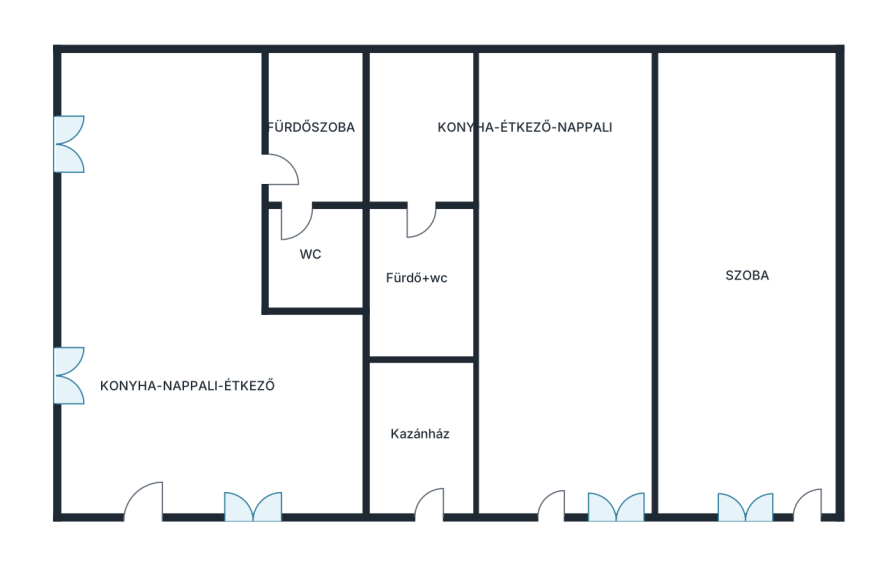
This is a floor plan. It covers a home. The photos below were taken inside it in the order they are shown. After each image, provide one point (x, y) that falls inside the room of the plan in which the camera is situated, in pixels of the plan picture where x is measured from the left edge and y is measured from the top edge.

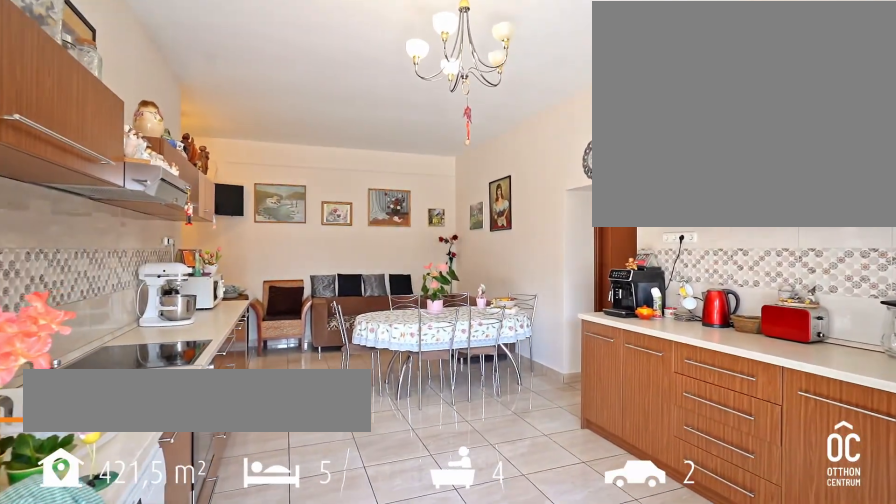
(558, 295)
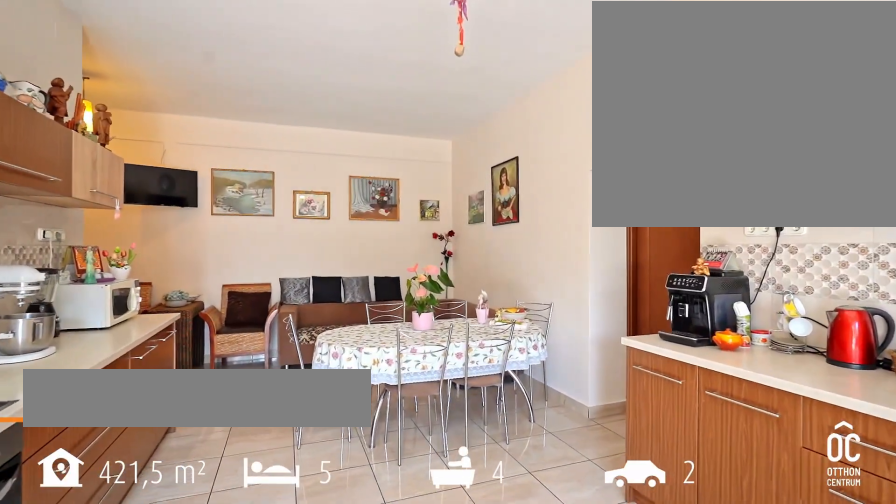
(558, 295)
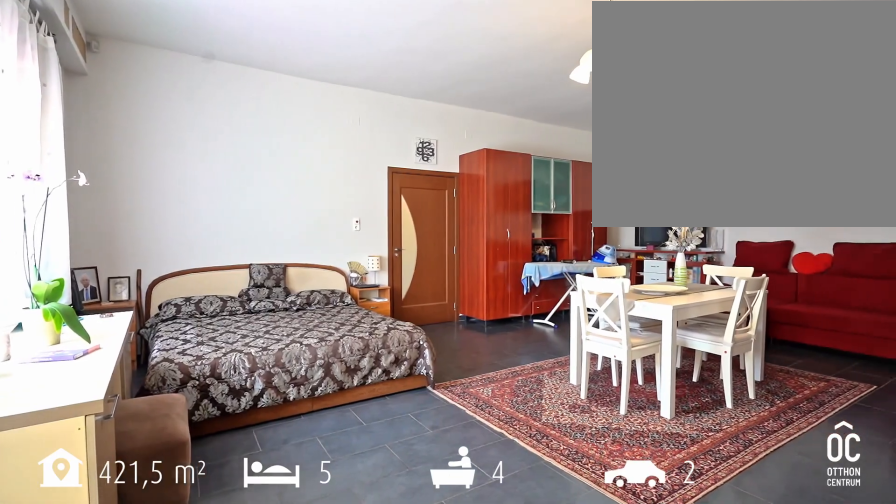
(742, 276)
